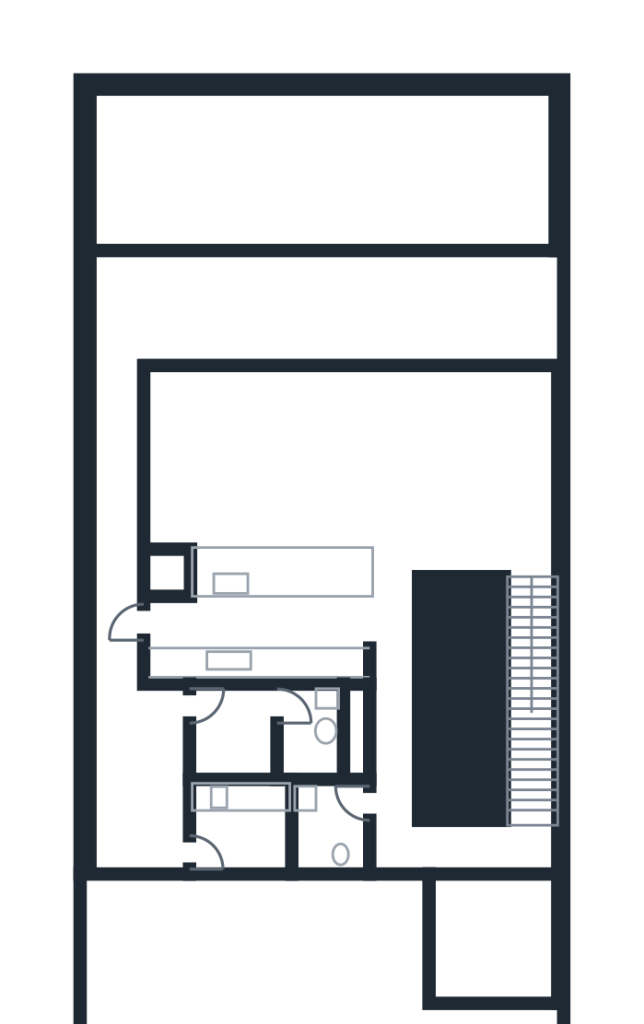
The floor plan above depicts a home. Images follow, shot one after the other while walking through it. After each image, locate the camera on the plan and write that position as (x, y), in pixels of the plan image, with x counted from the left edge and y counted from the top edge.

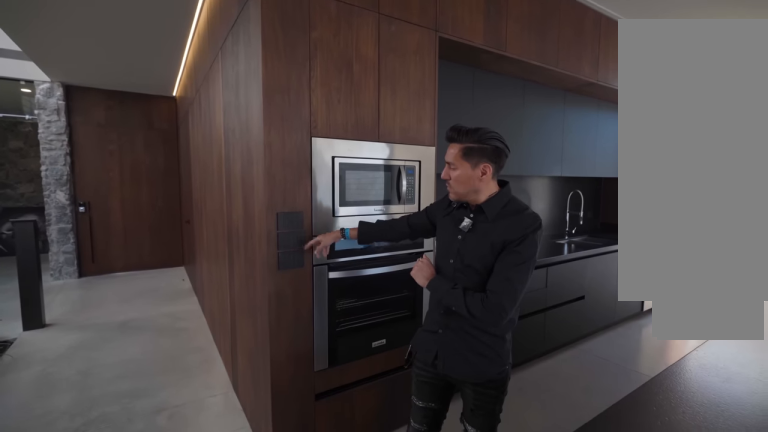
(398, 611)
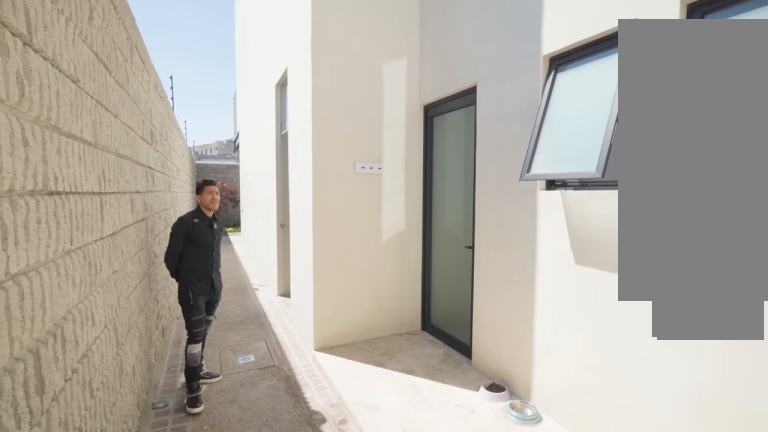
(131, 834)
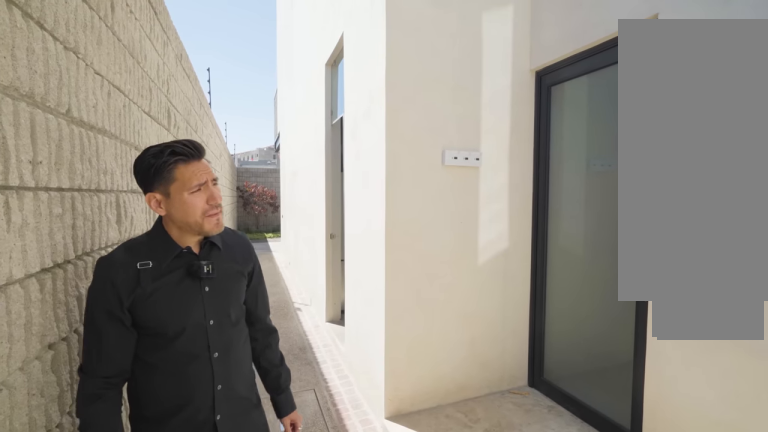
(112, 781)
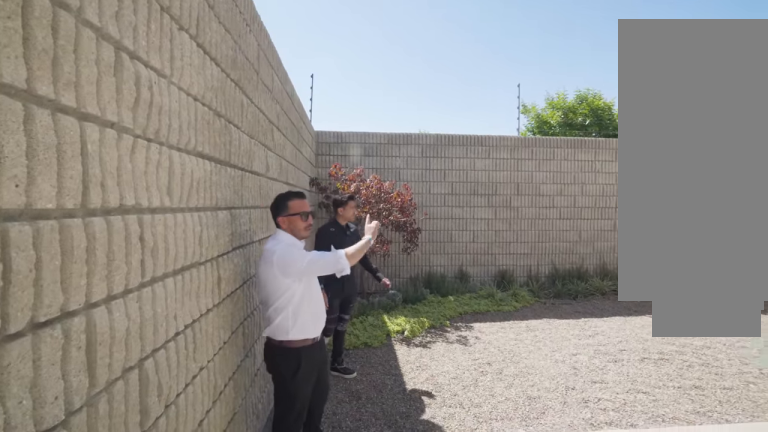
(117, 408)
